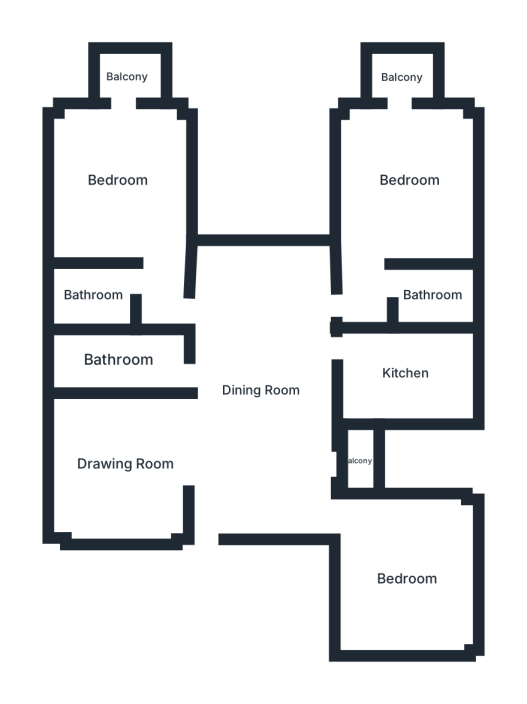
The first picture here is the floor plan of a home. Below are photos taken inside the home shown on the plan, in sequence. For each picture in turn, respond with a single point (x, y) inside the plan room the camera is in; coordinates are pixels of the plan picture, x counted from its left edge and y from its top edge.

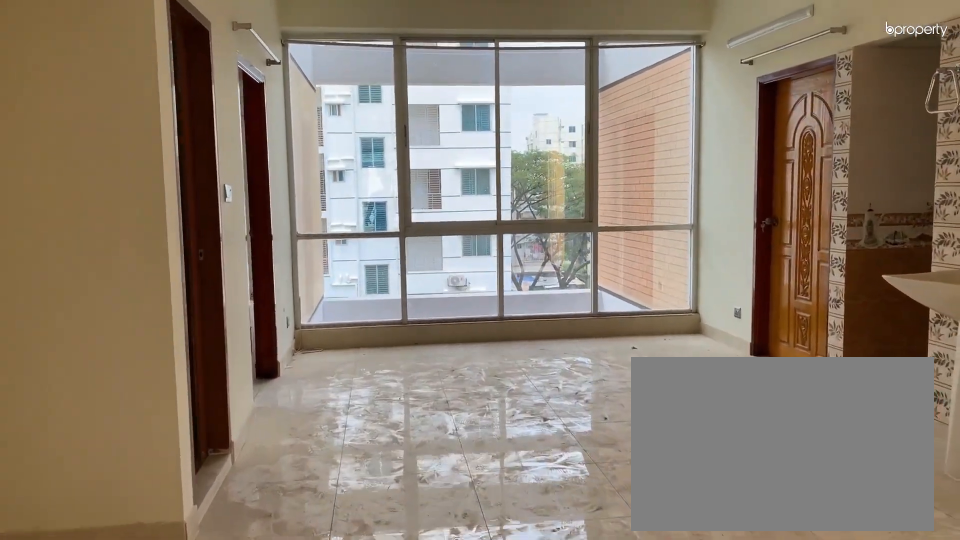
(257, 388)
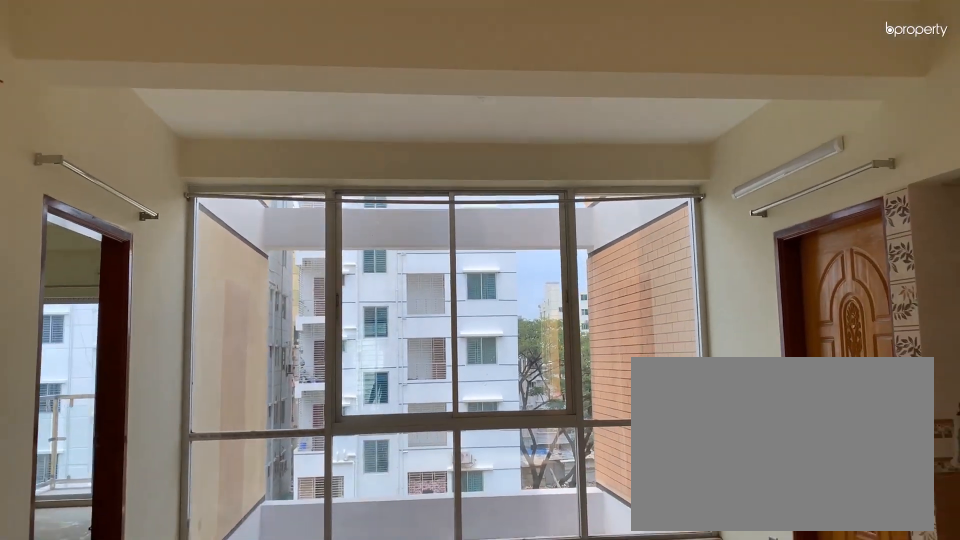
(258, 388)
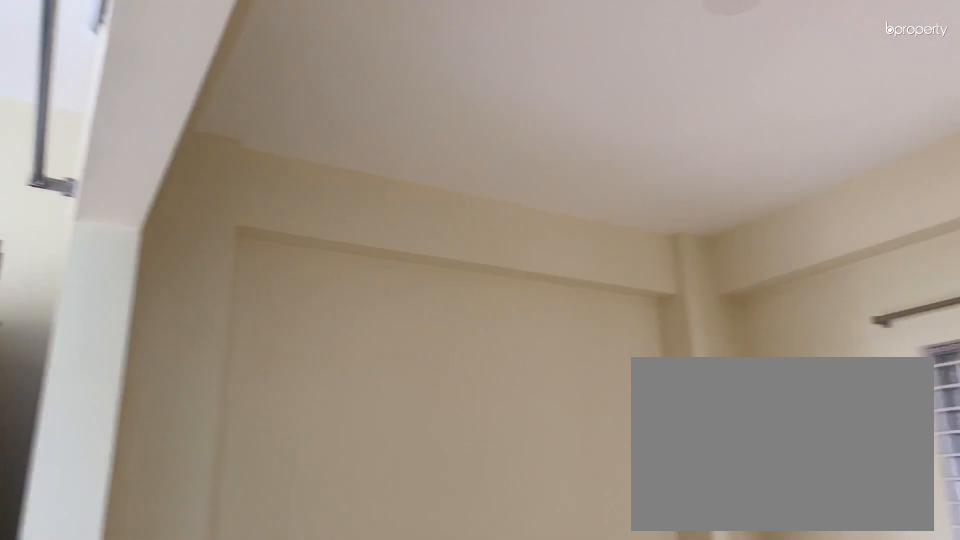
(126, 464)
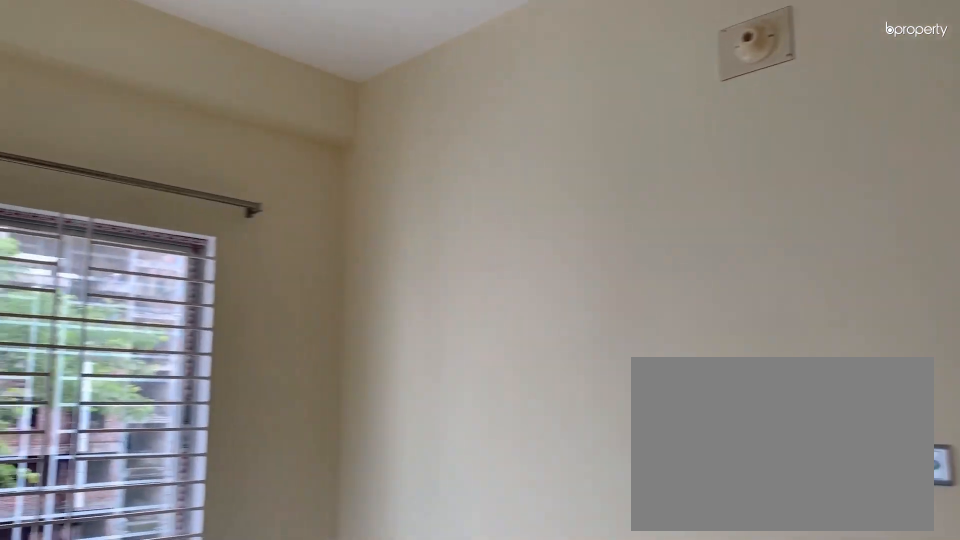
(407, 576)
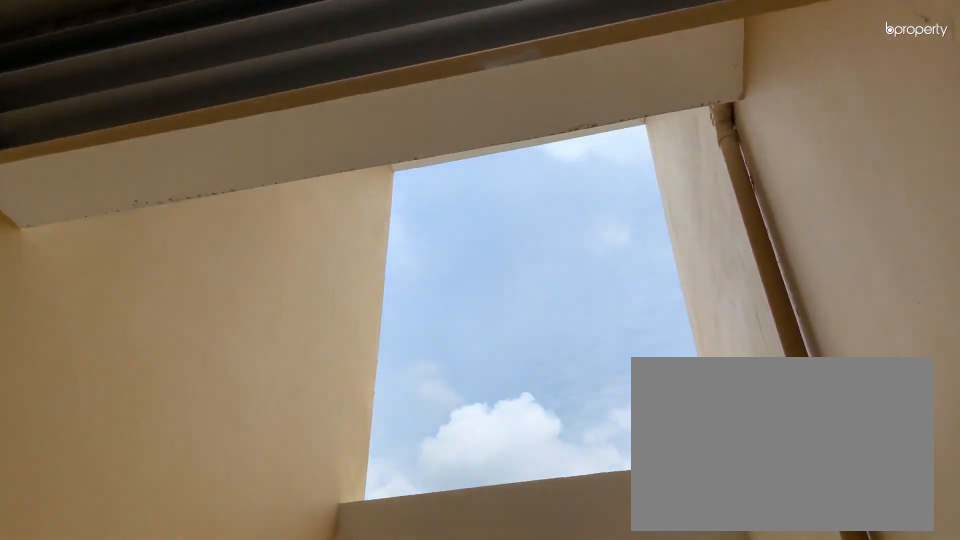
(355, 462)
